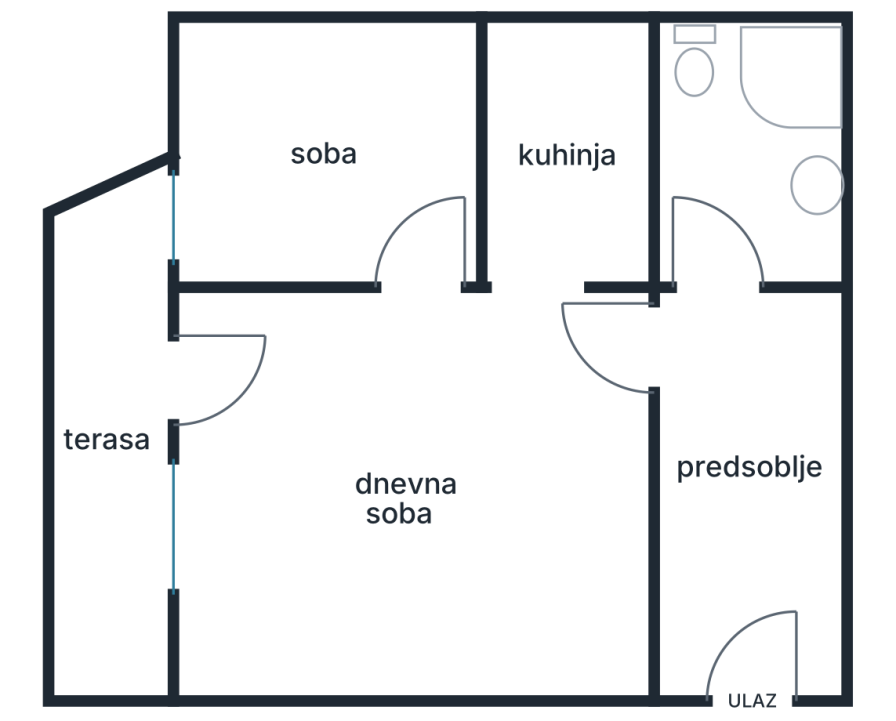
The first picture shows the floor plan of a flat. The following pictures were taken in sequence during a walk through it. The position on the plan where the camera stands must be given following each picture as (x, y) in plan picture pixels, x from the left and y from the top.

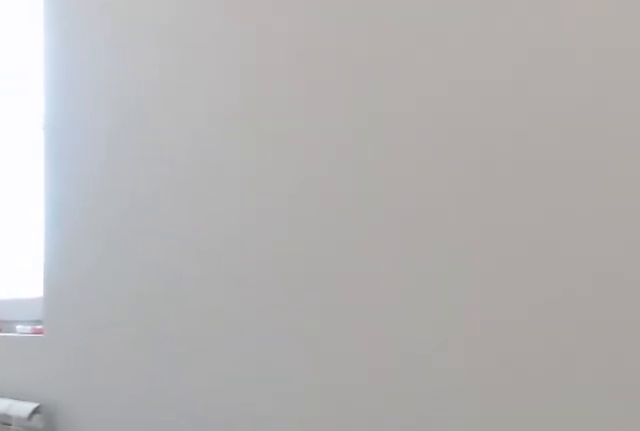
(370, 104)
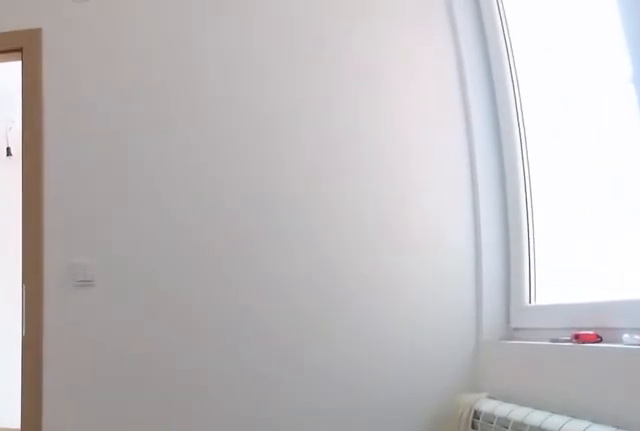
(314, 89)
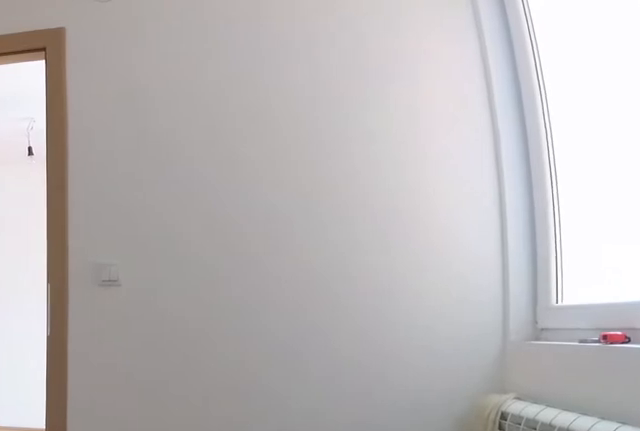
(328, 105)
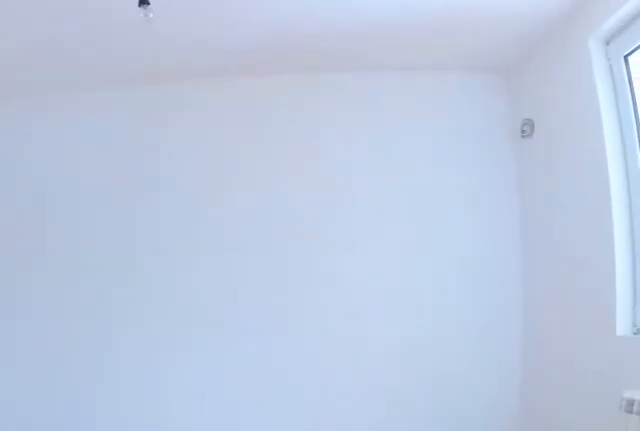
(426, 208)
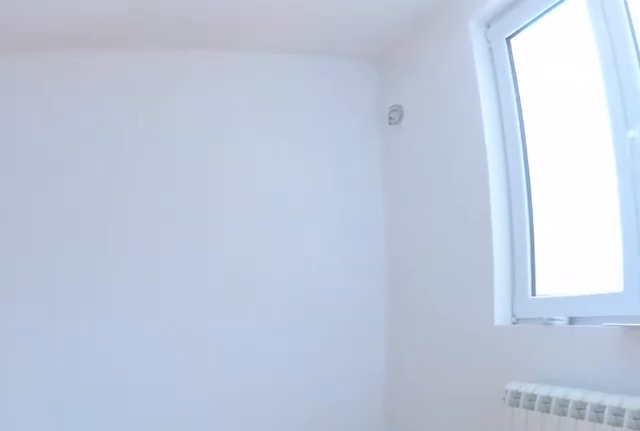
(428, 280)
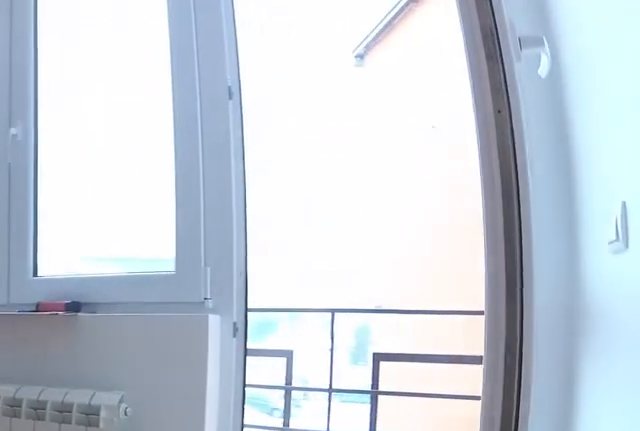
(346, 335)
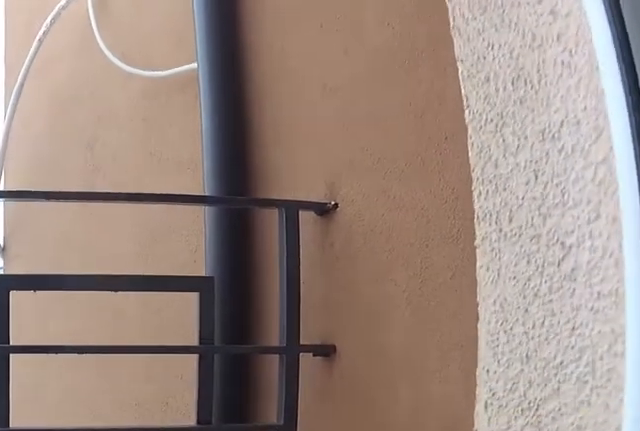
(220, 366)
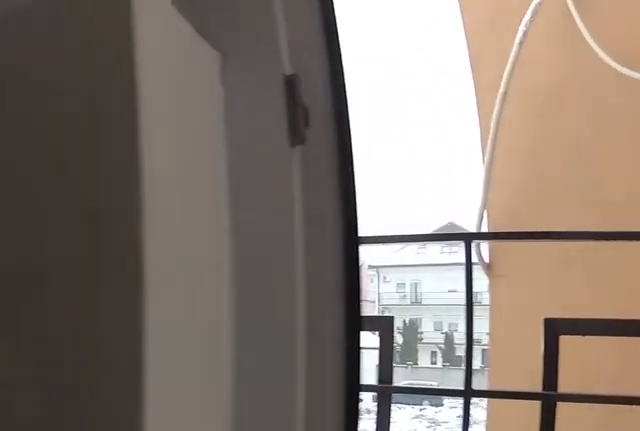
(225, 368)
